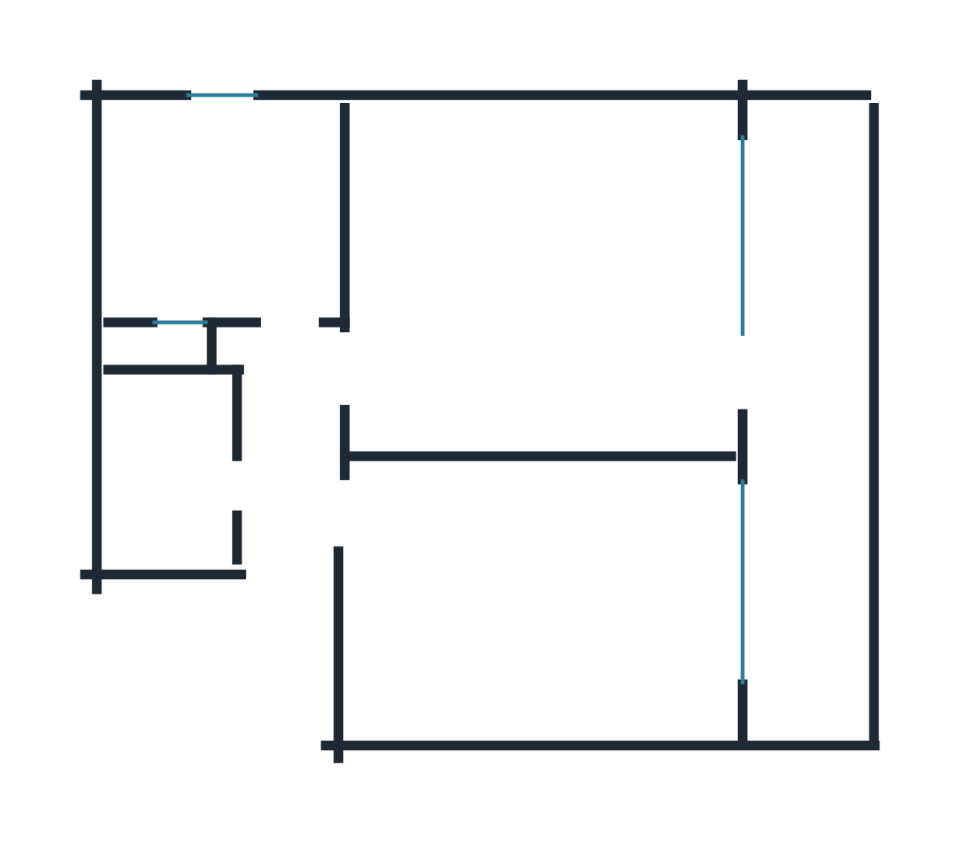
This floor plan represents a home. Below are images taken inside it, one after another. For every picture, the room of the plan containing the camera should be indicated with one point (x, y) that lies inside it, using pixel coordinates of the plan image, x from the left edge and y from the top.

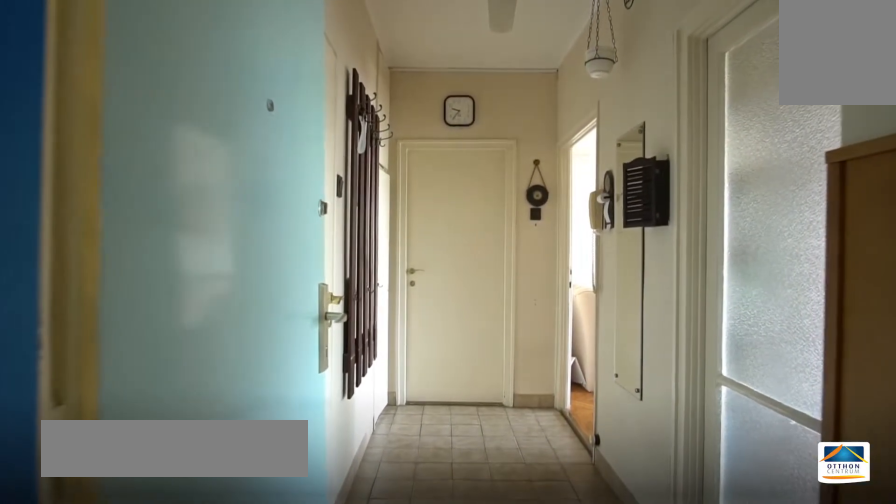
(291, 481)
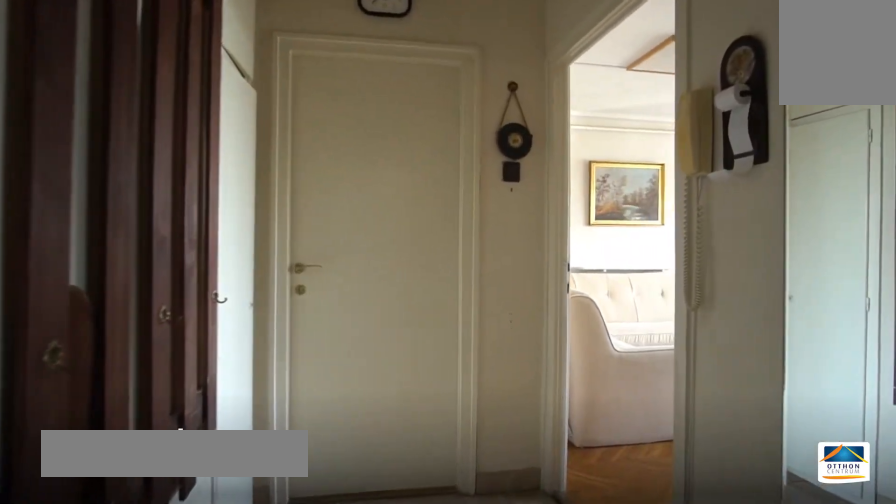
(290, 481)
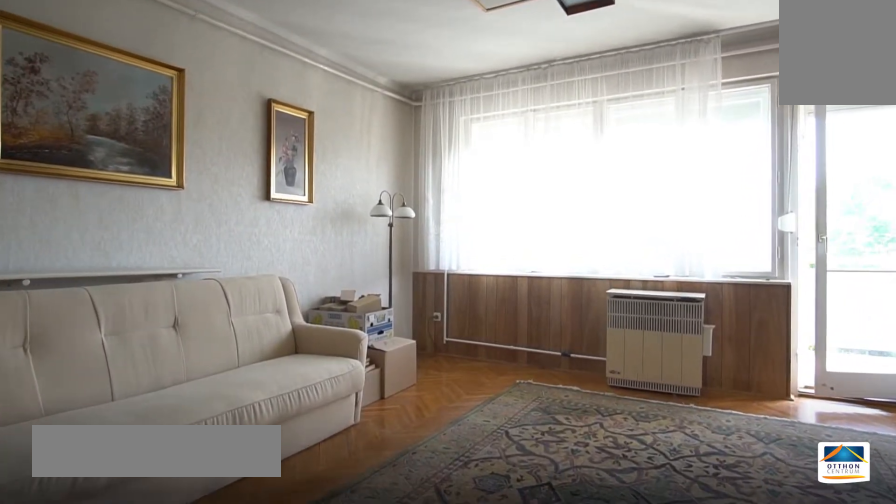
(546, 264)
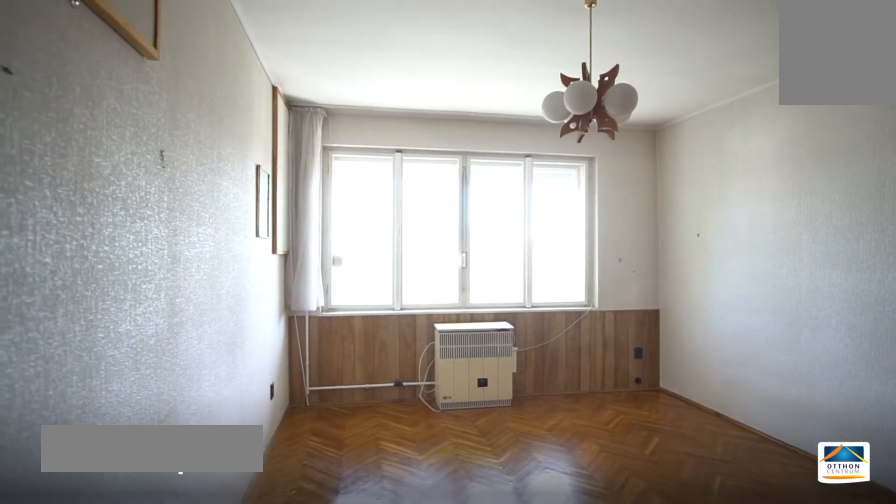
(545, 596)
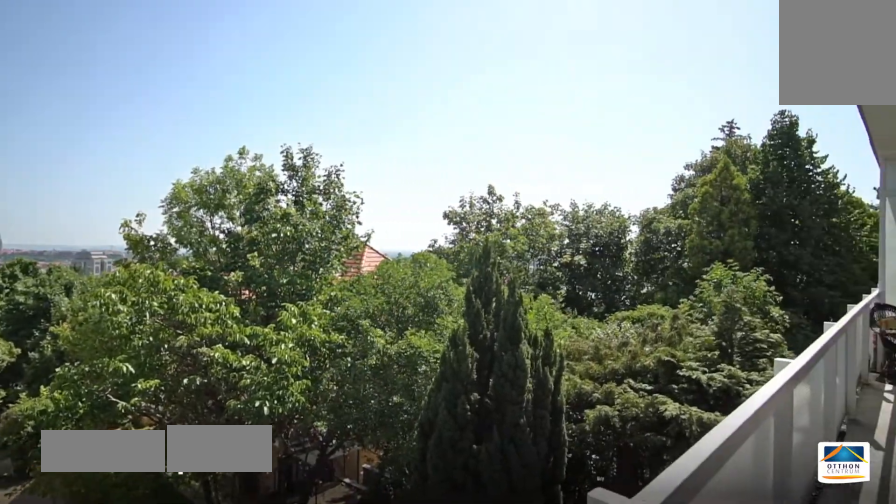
(814, 392)
